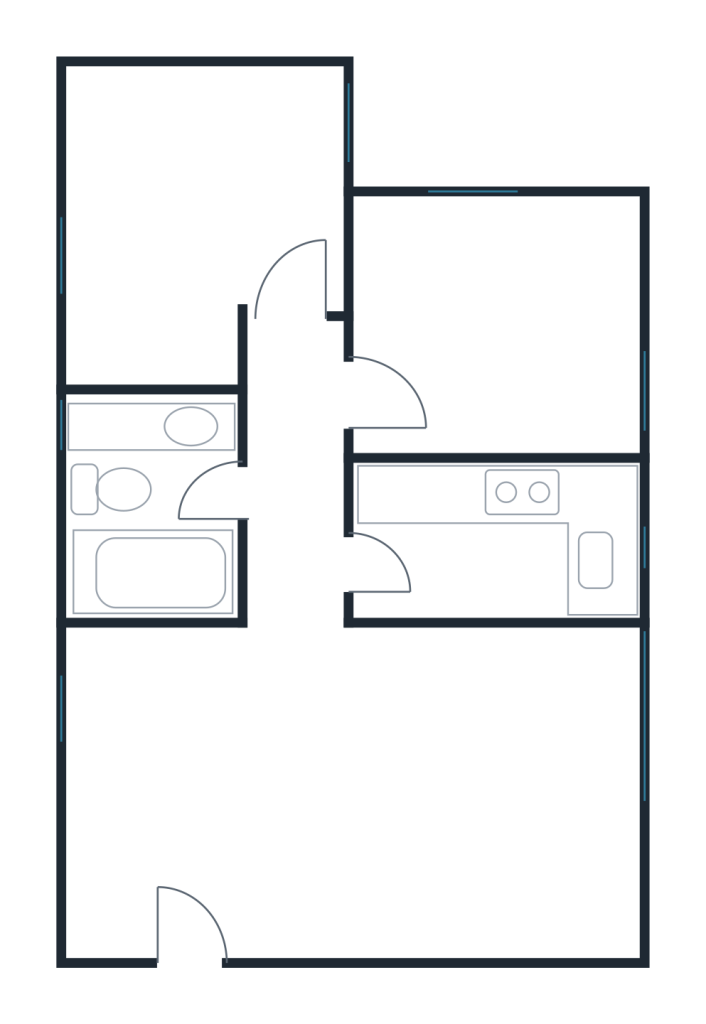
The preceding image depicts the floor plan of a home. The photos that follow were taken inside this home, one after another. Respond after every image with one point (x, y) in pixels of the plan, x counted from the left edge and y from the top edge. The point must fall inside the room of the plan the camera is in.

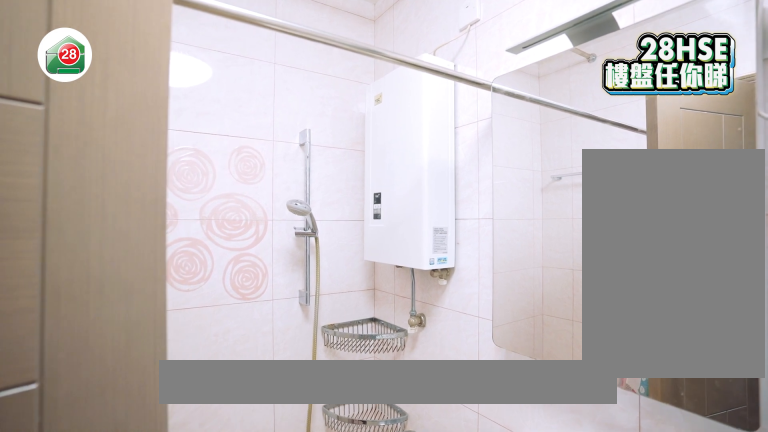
(177, 514)
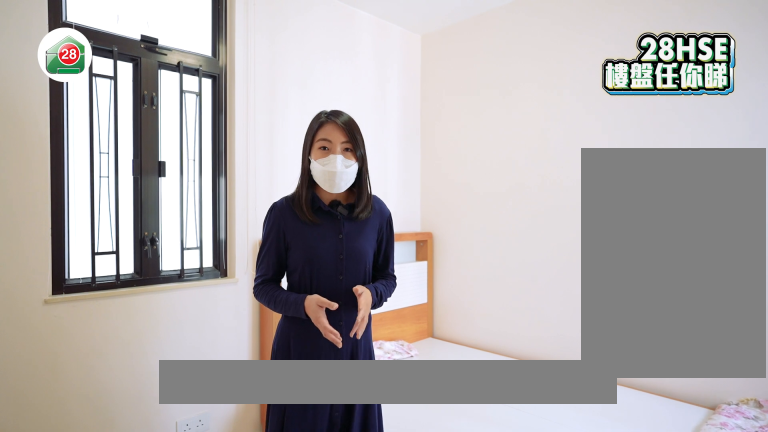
(177, 199)
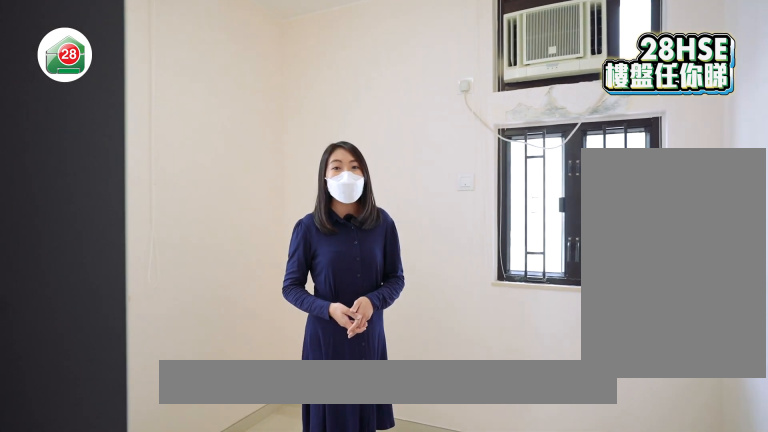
(501, 305)
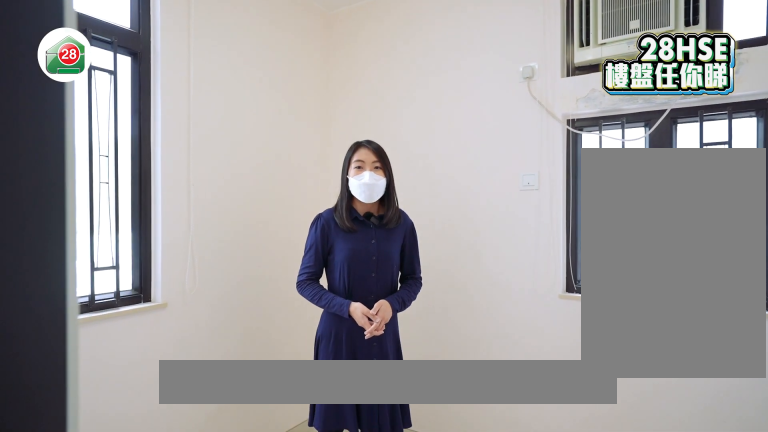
(501, 305)
